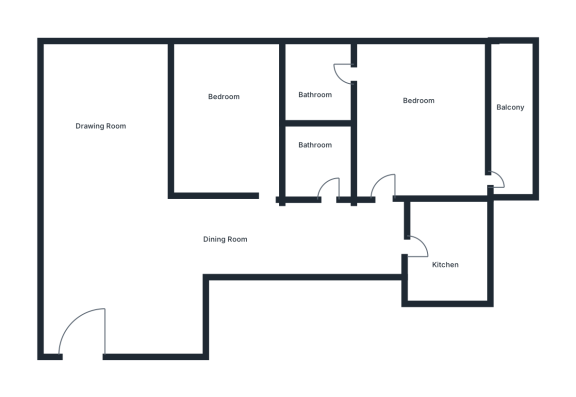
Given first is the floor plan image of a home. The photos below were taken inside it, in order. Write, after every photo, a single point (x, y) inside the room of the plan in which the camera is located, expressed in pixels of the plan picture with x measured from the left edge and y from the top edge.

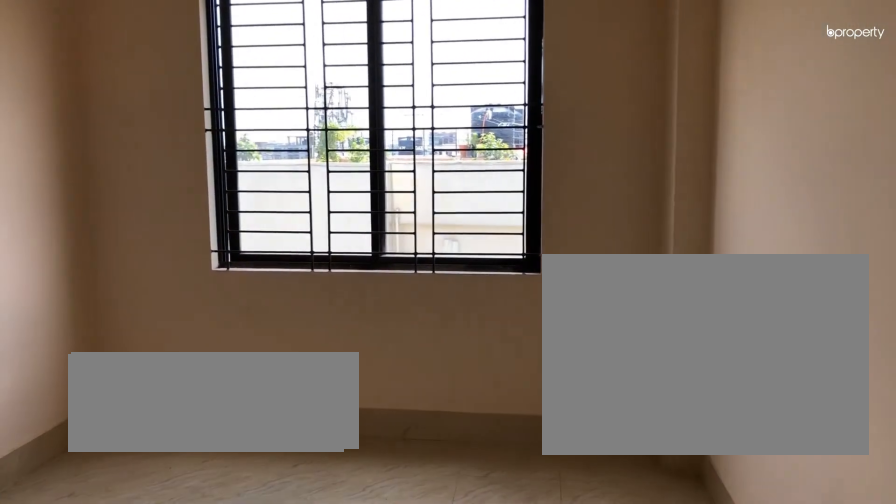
(232, 126)
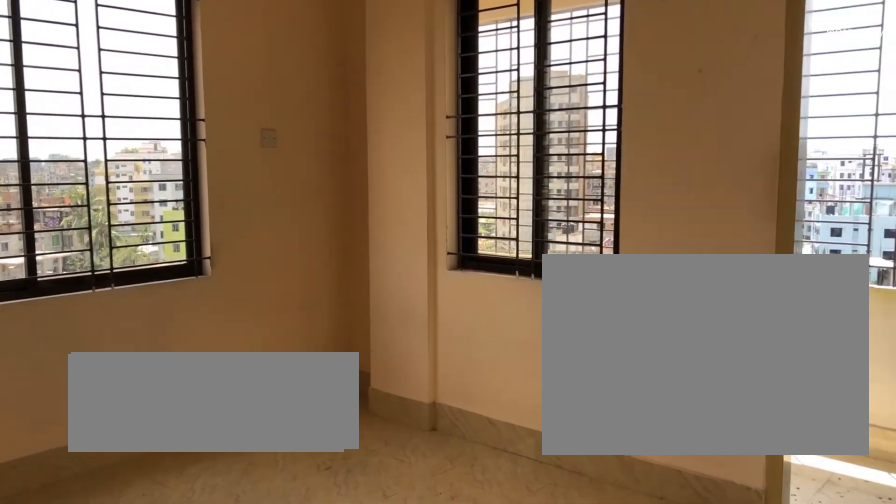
(420, 111)
